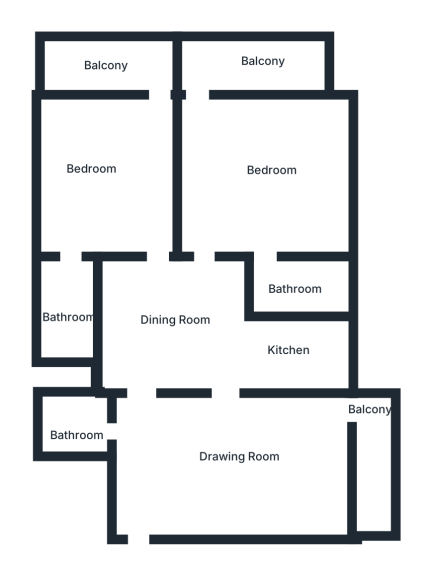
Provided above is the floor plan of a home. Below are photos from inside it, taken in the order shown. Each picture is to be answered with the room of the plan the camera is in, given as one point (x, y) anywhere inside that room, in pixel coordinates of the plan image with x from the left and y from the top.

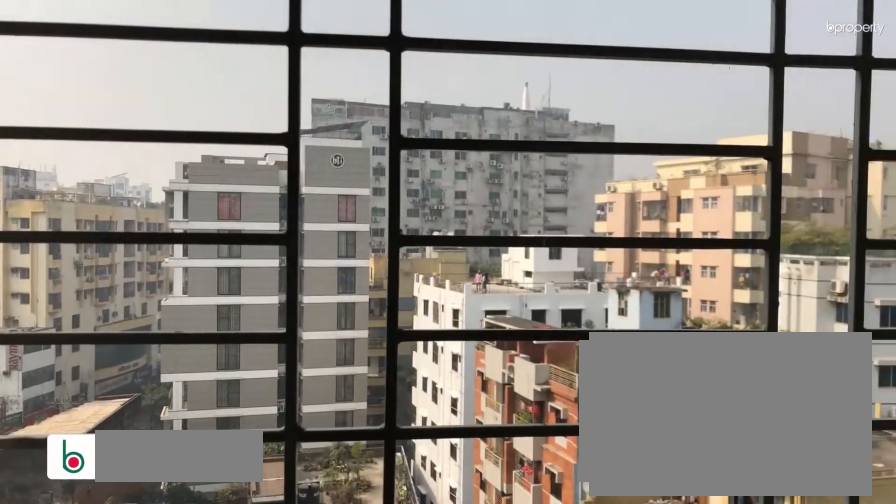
(379, 444)
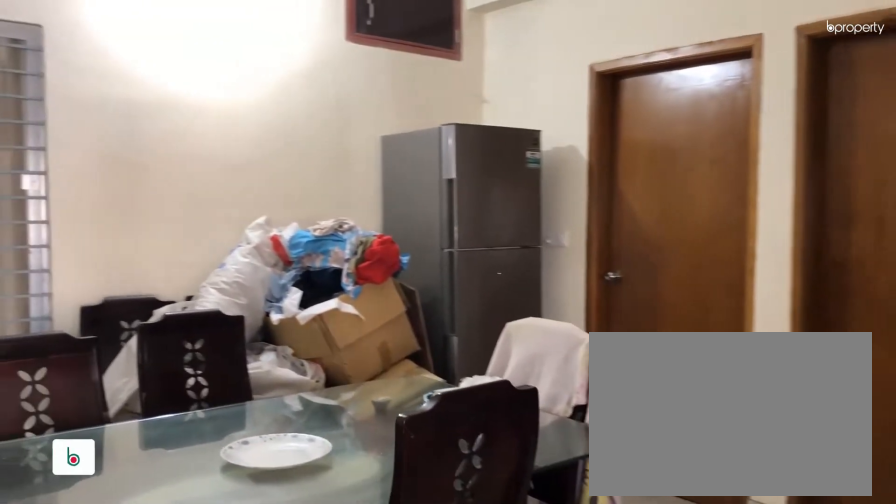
(180, 319)
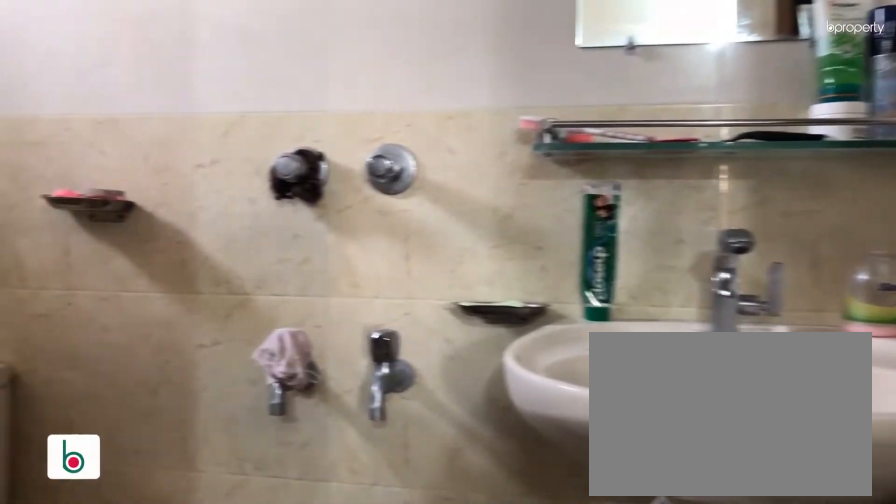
(301, 286)
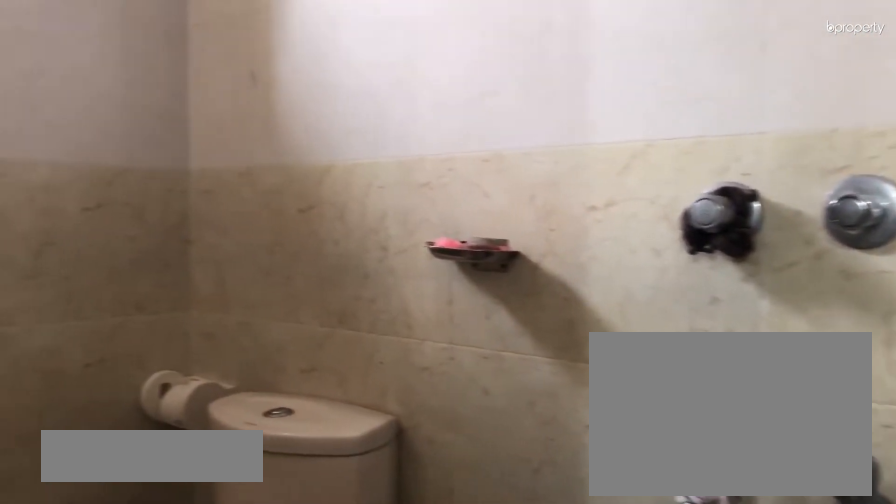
(301, 286)
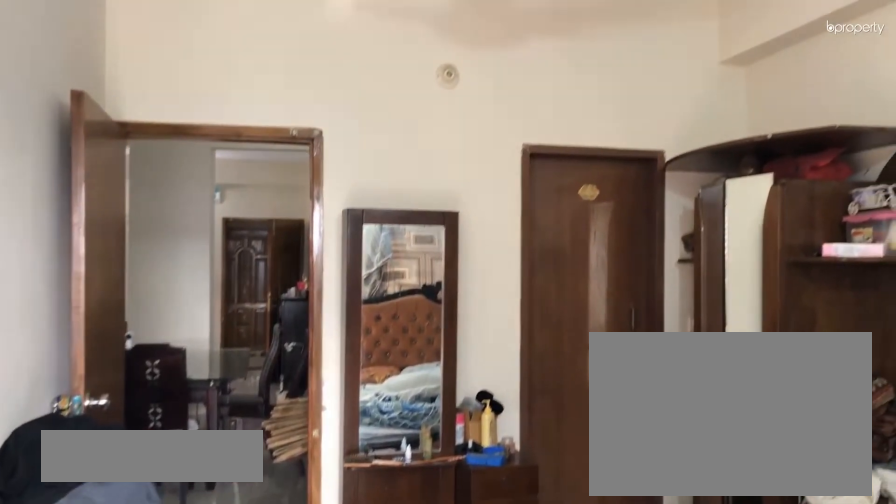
(98, 182)
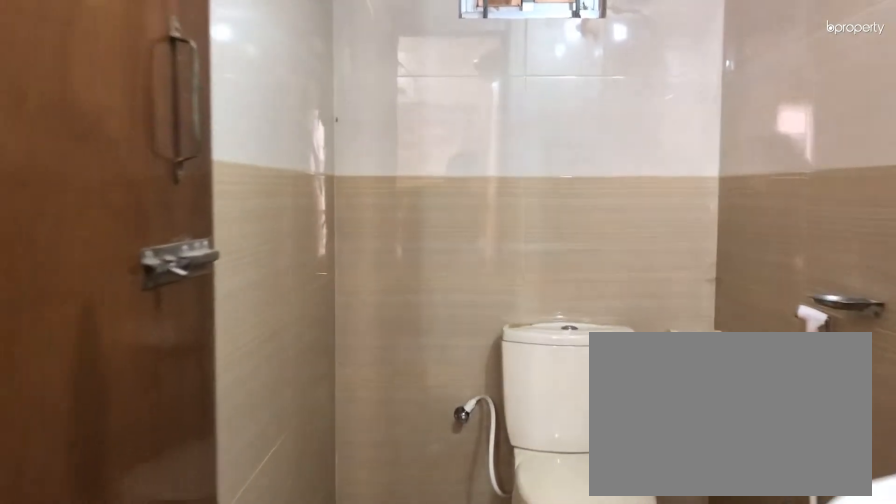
(68, 328)
